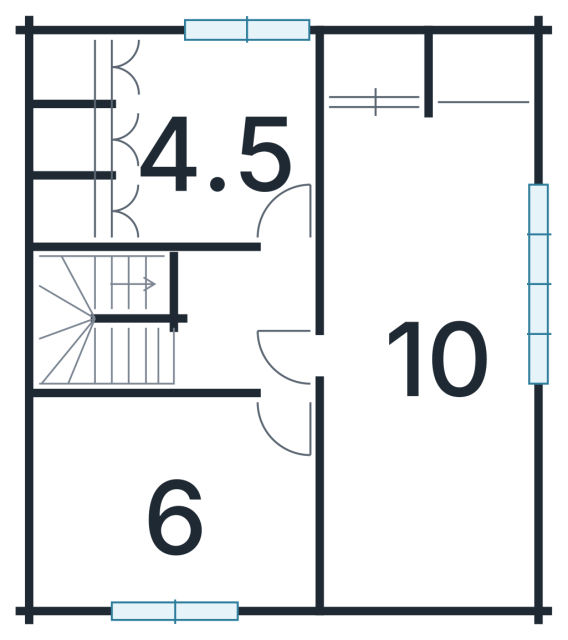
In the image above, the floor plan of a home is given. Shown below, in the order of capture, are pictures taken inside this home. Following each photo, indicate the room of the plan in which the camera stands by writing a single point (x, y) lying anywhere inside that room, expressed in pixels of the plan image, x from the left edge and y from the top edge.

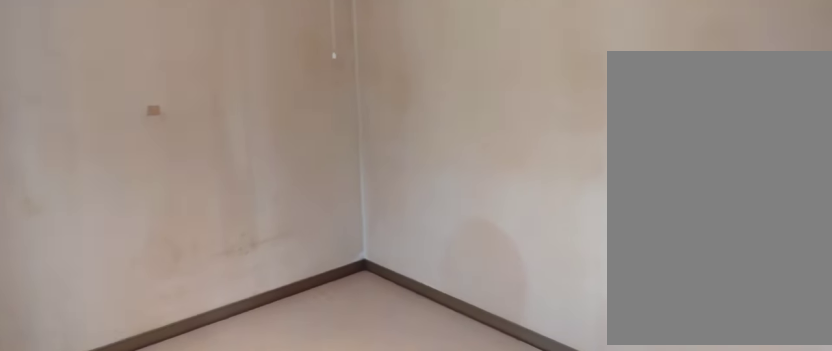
(181, 498)
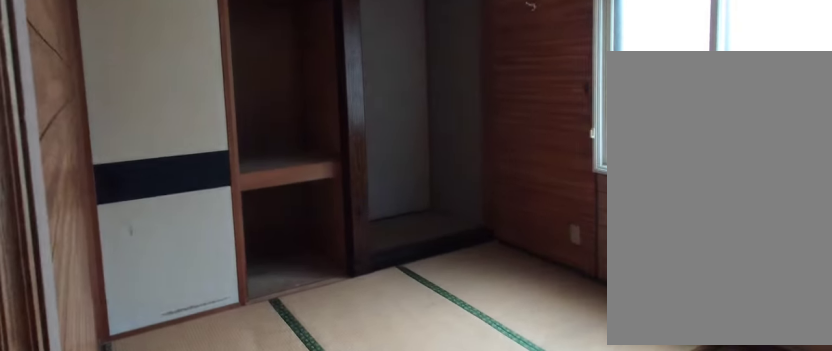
(433, 349)
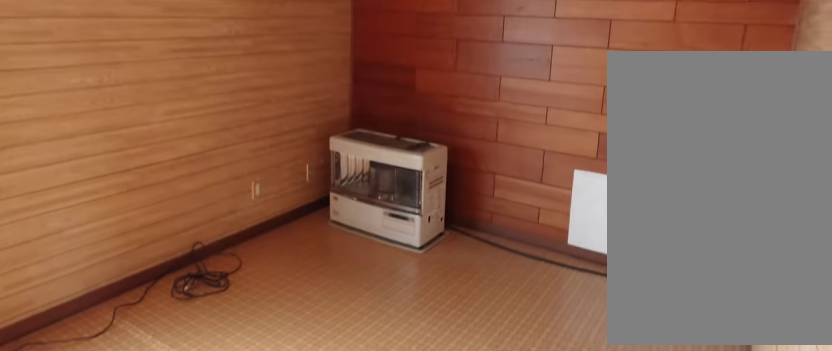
(433, 349)
